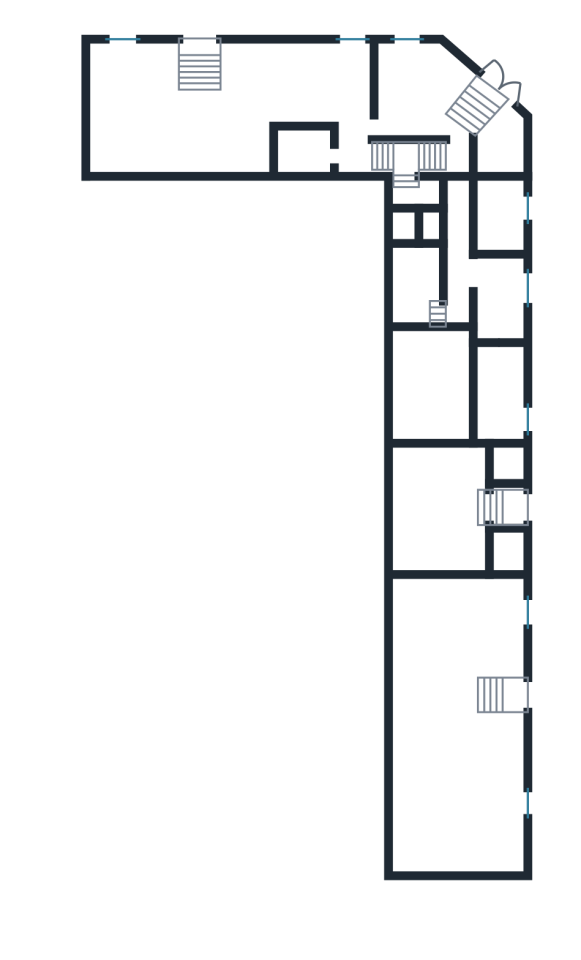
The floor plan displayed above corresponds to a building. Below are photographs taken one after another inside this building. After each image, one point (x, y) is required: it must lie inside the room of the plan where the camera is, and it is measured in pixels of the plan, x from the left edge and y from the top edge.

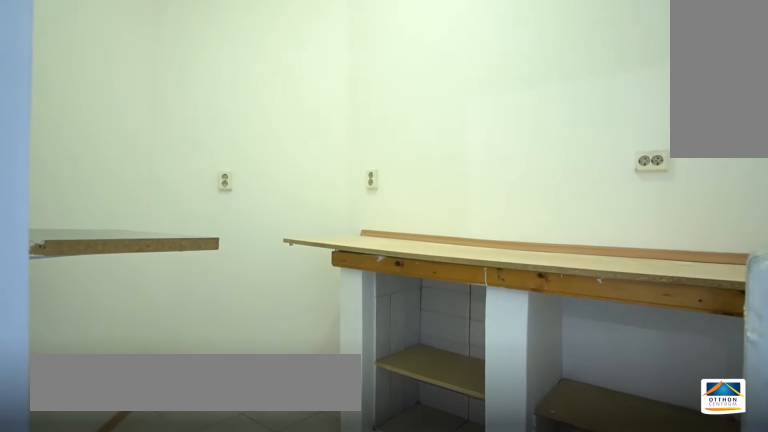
(502, 214)
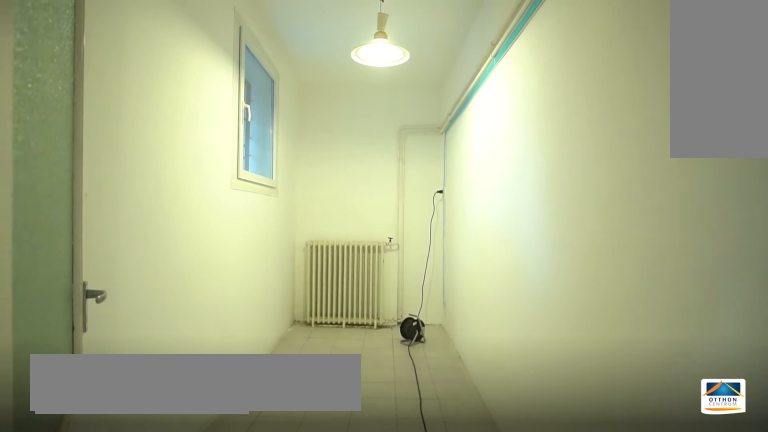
(497, 421)
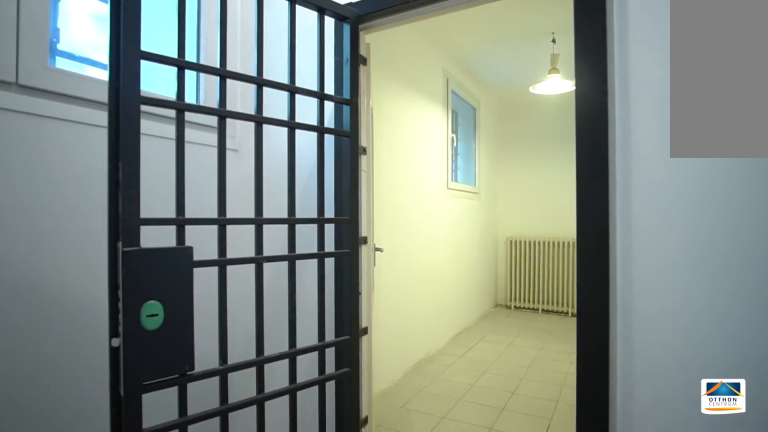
(500, 385)
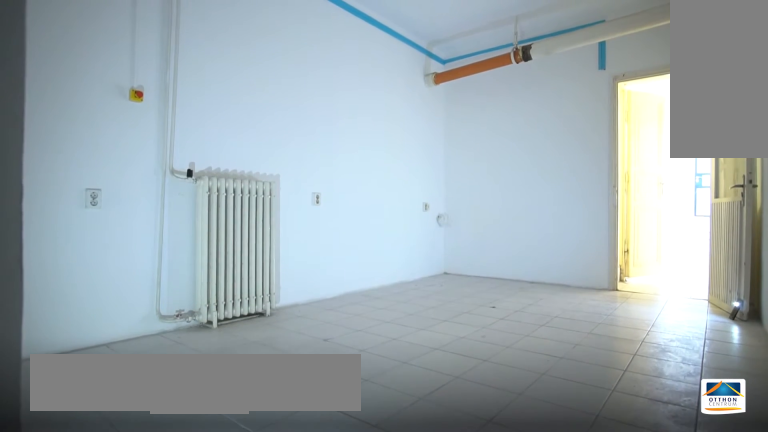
(439, 381)
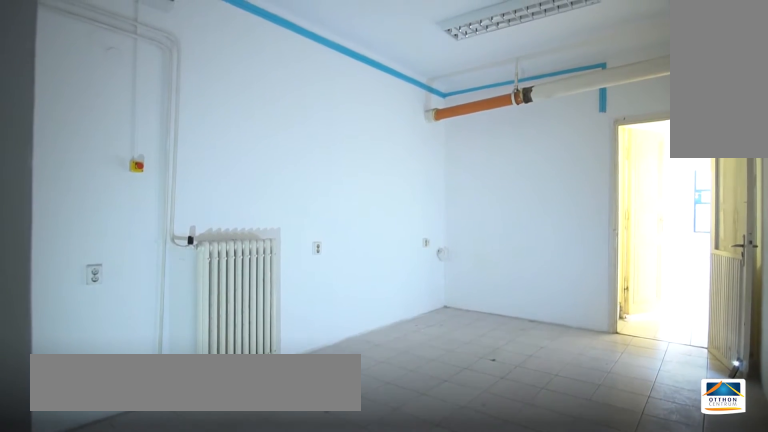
(439, 380)
